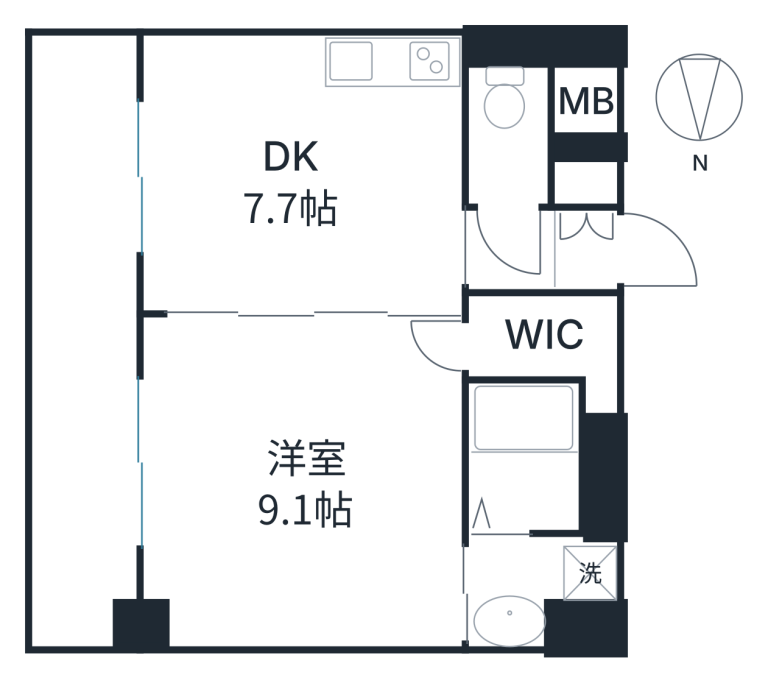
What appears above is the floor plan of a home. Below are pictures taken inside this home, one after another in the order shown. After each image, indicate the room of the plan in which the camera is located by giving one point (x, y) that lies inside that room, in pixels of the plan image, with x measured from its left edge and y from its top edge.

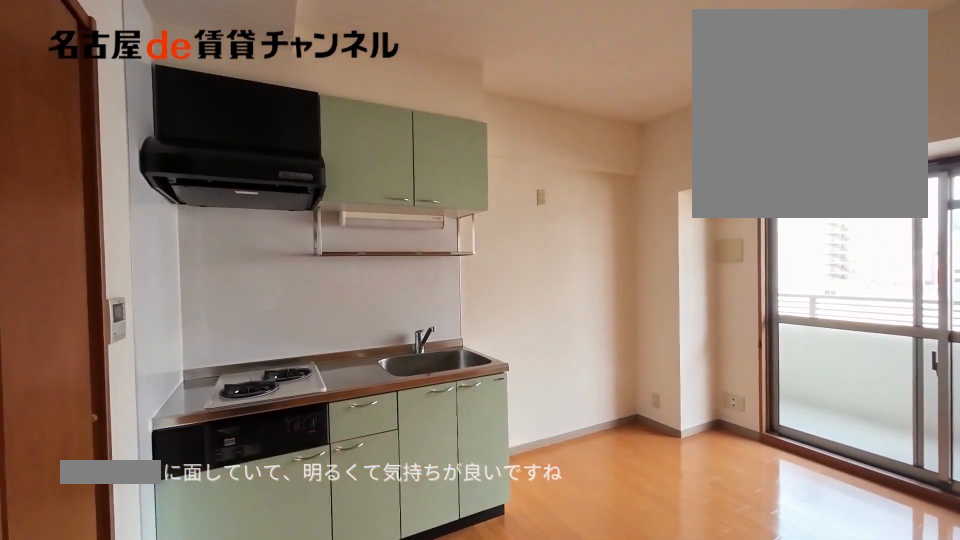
(299, 174)
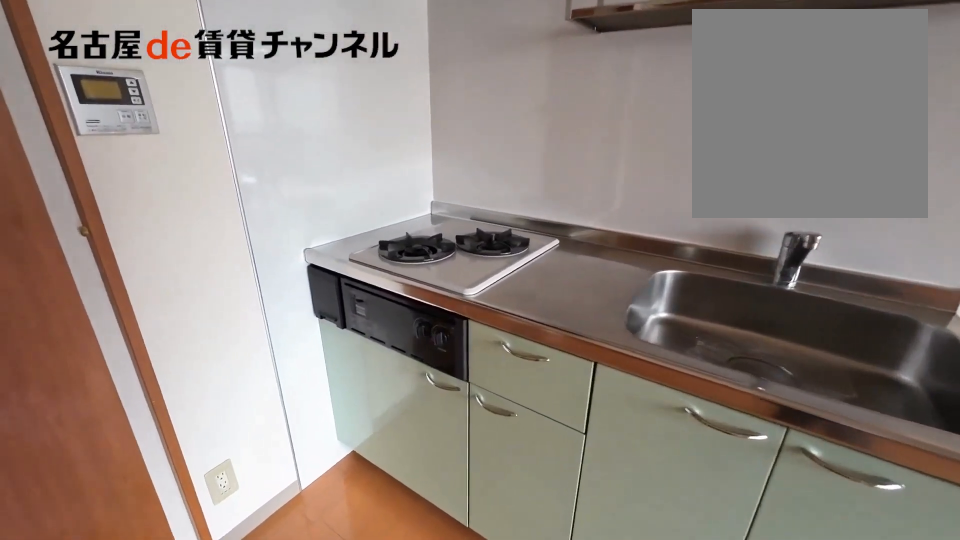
(392, 64)
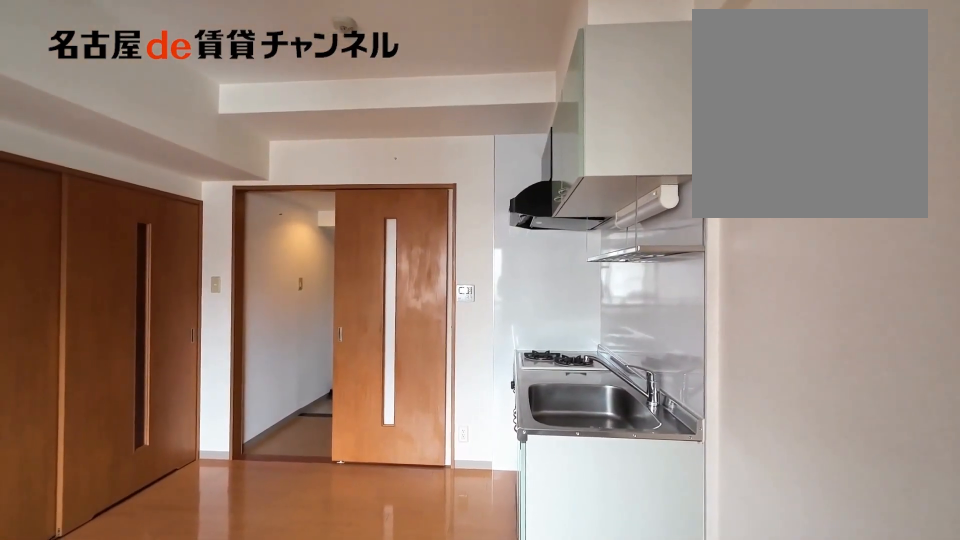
(302, 172)
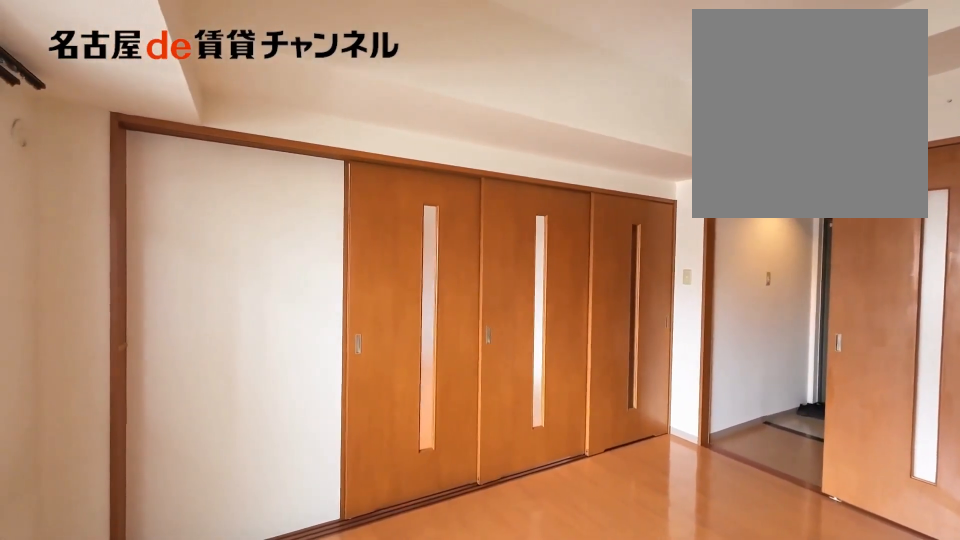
(302, 172)
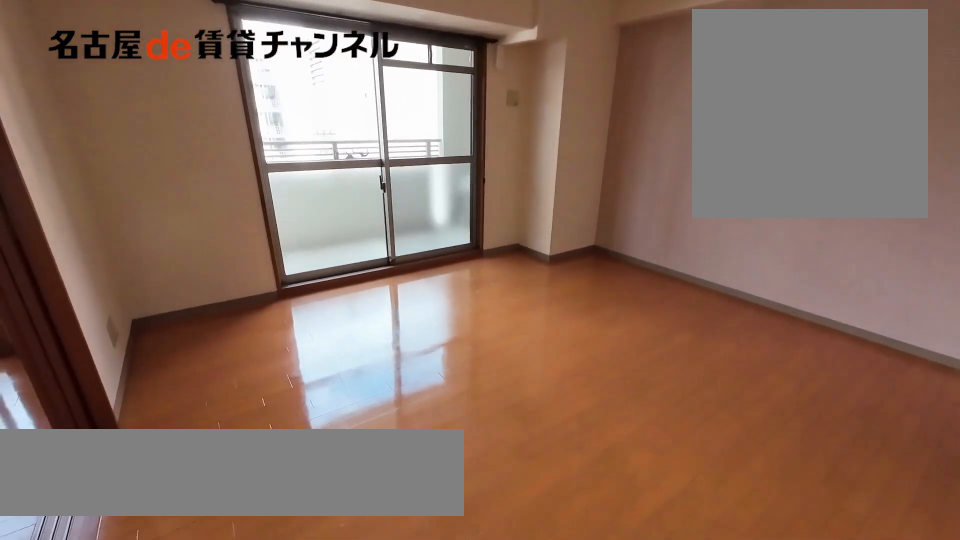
(298, 483)
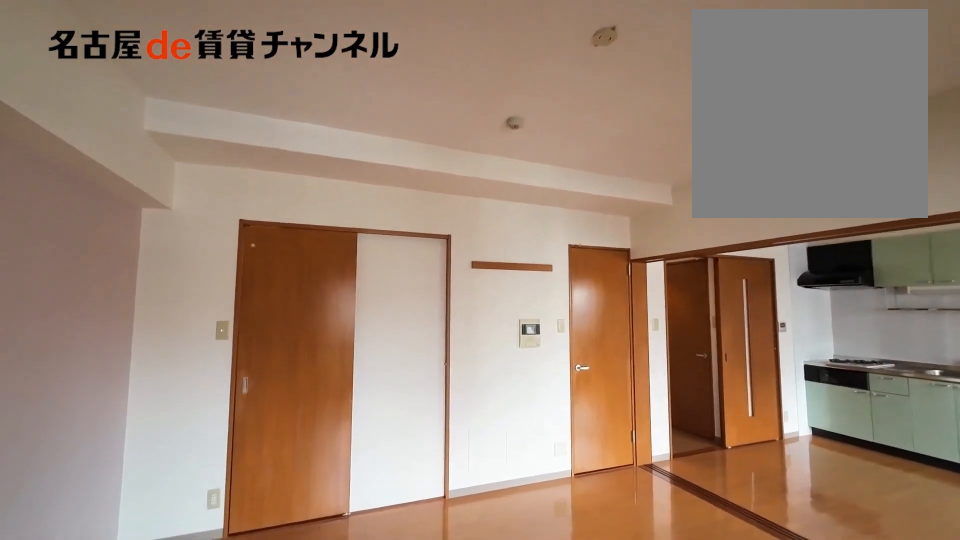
(298, 483)
